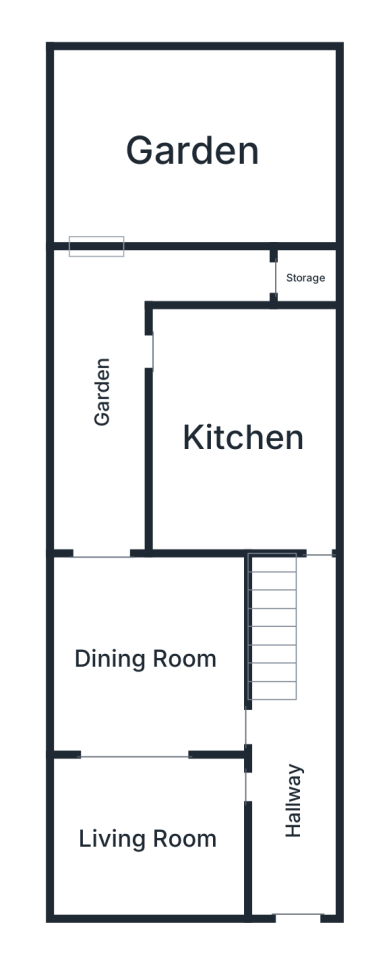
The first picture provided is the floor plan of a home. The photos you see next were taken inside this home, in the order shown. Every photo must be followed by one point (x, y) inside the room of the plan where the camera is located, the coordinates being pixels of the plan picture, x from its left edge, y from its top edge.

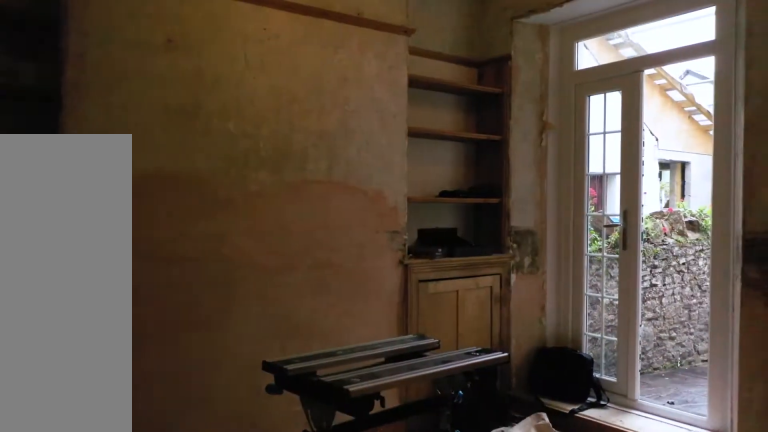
(157, 648)
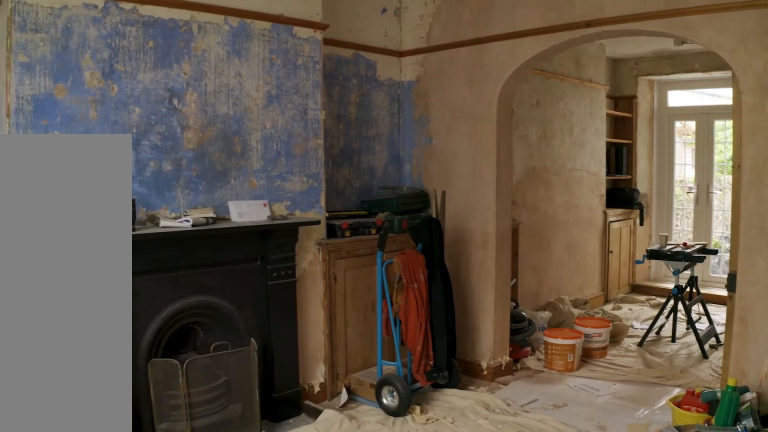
(152, 835)
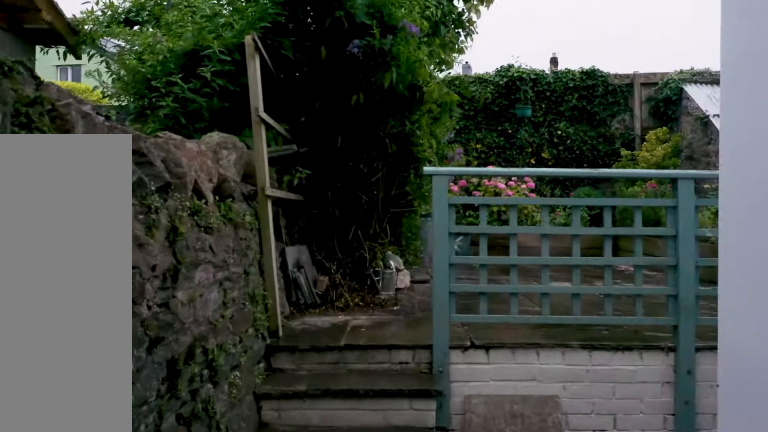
(127, 374)
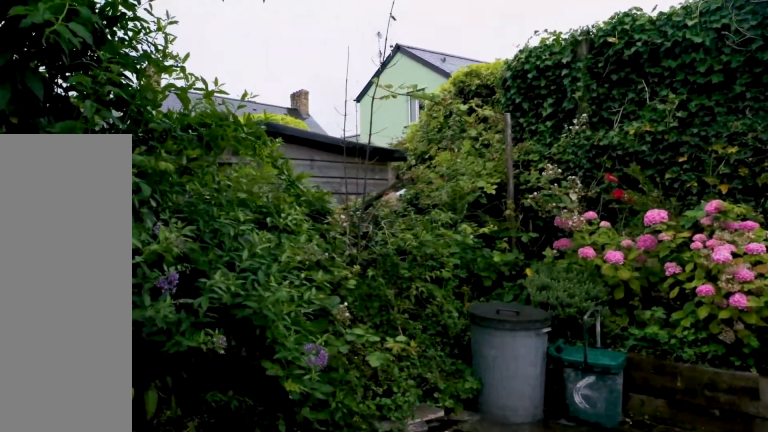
(195, 146)
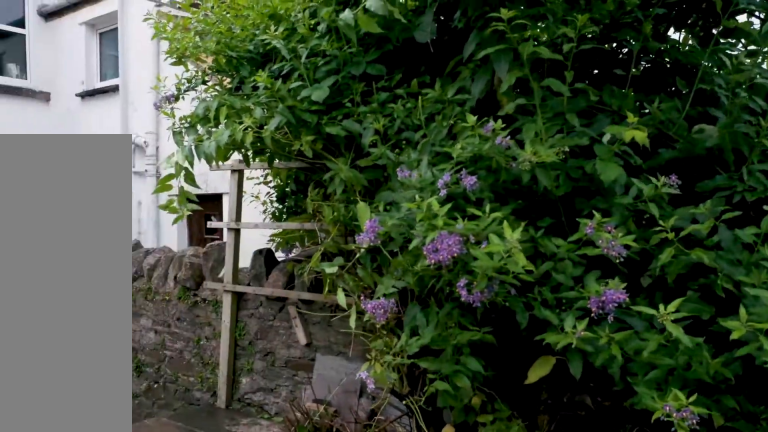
(195, 146)
